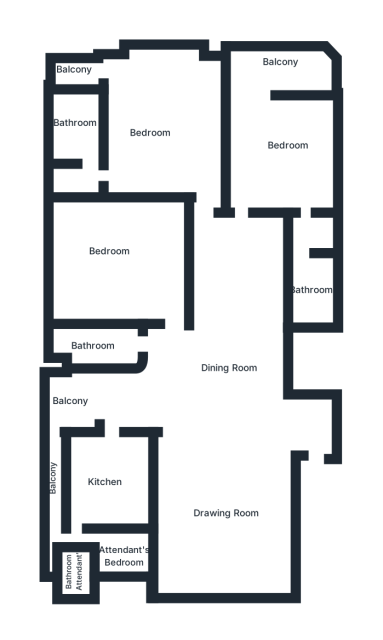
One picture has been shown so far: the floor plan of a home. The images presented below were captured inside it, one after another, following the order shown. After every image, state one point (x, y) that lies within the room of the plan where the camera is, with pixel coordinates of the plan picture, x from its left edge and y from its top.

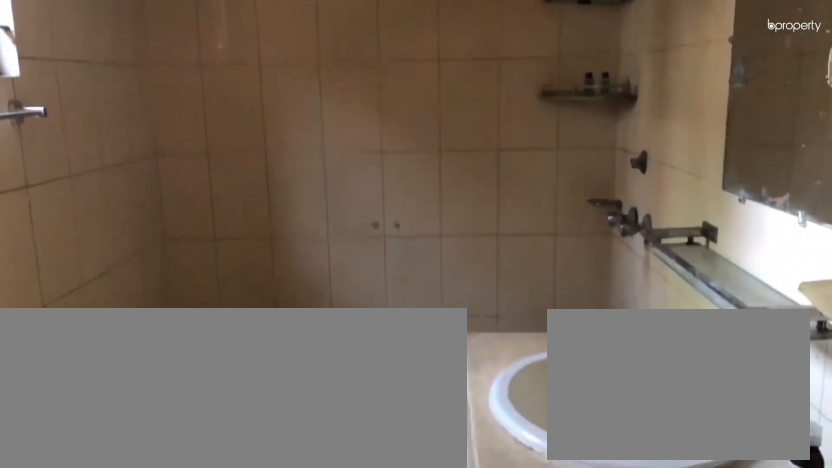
(85, 127)
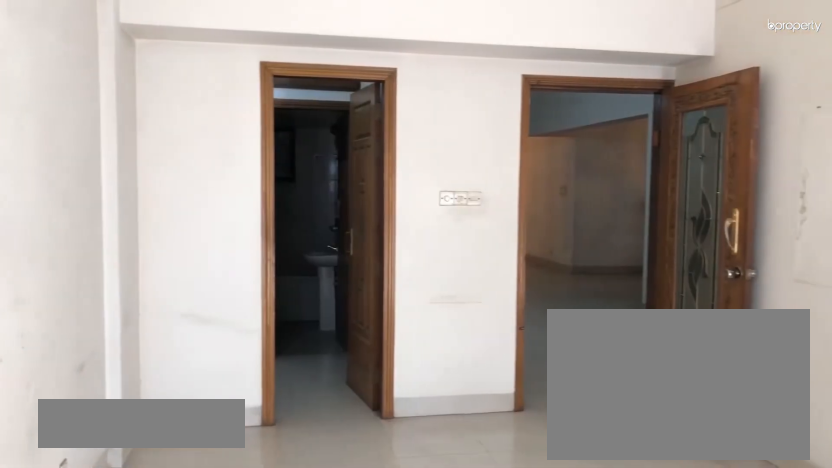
(282, 130)
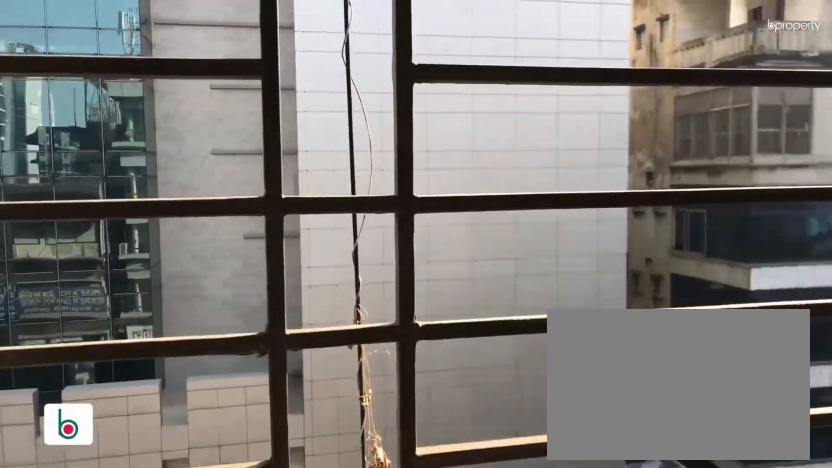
(270, 69)
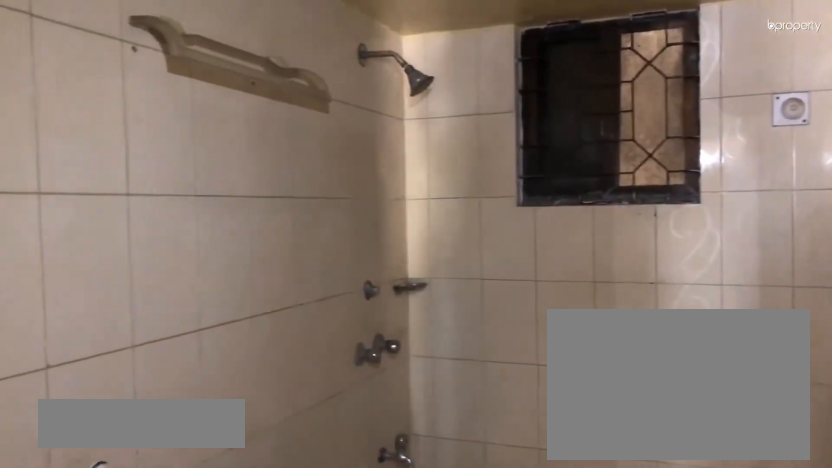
(309, 286)
